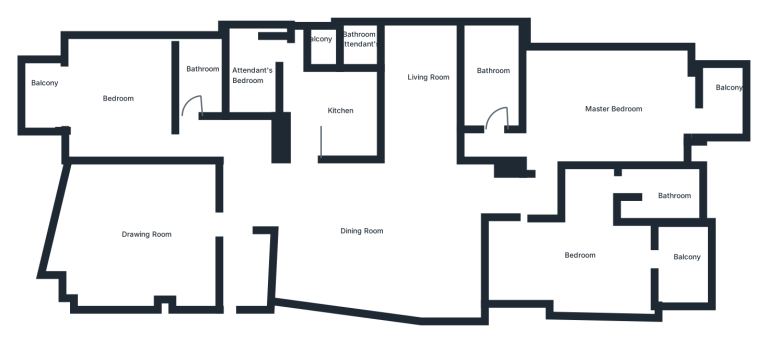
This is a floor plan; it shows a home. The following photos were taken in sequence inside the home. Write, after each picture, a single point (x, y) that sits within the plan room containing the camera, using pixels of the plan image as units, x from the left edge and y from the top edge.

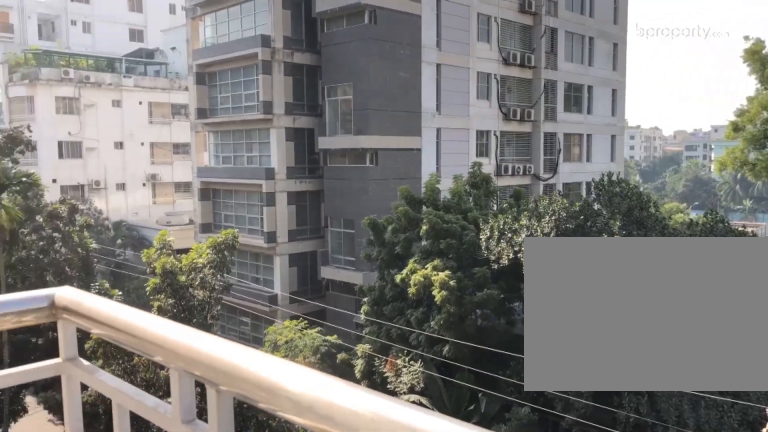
(40, 98)
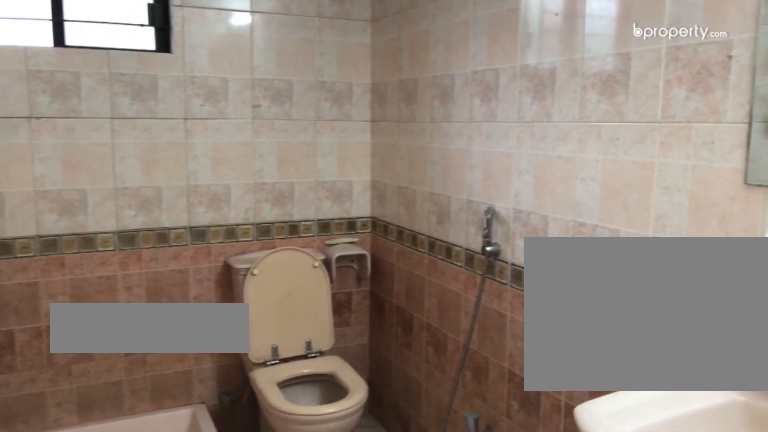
(195, 85)
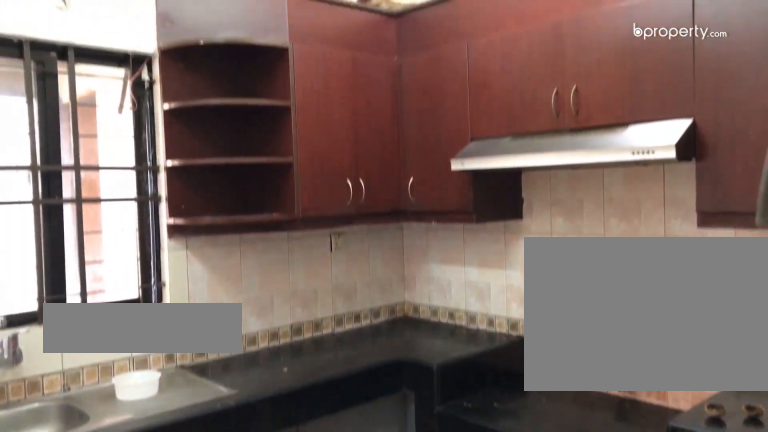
(327, 99)
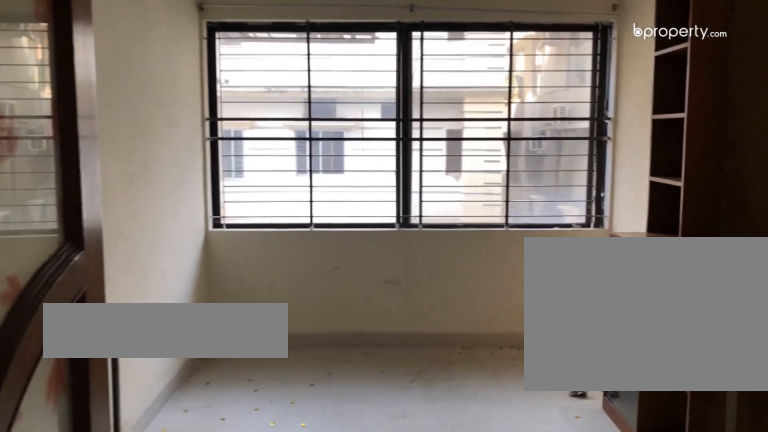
(419, 94)
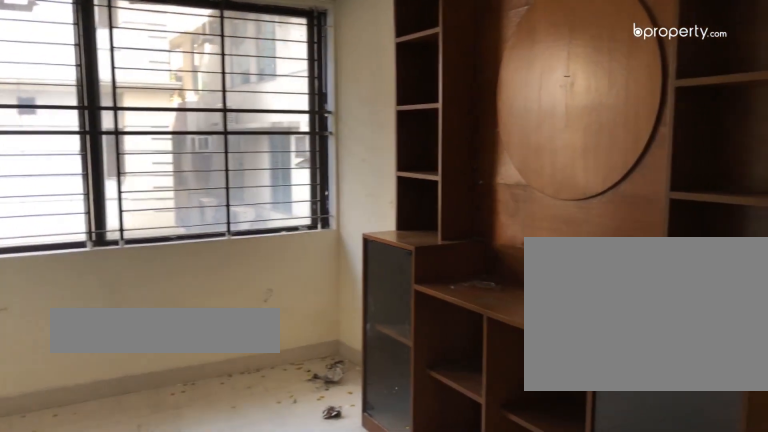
(419, 94)
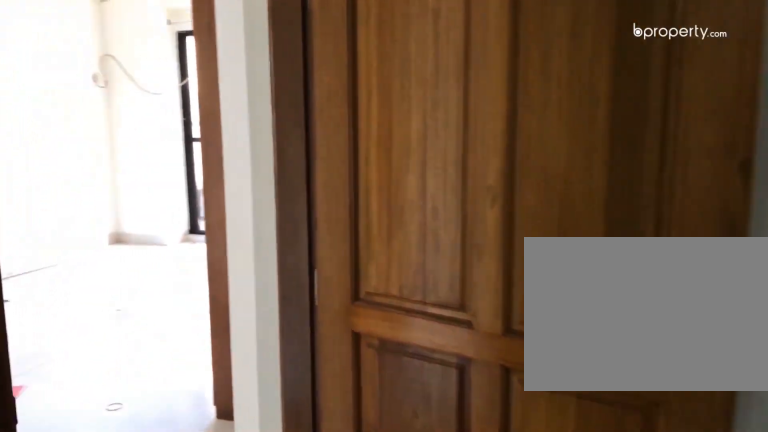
(548, 186)
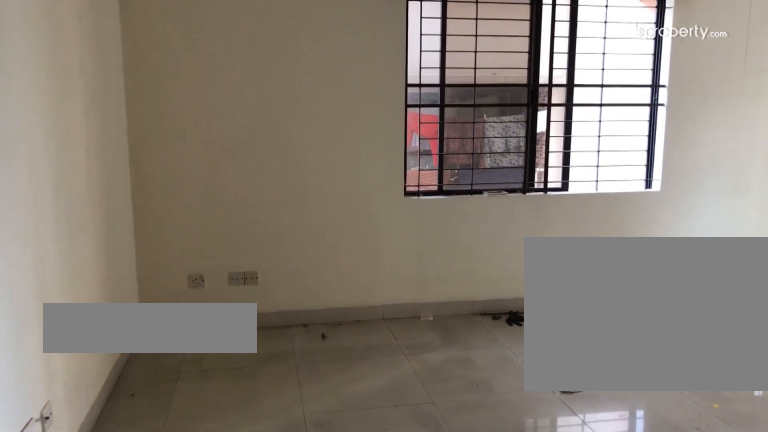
(605, 111)
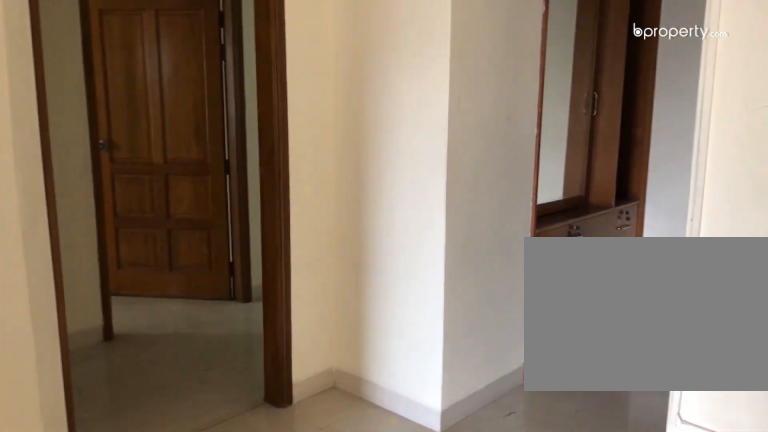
(599, 116)
